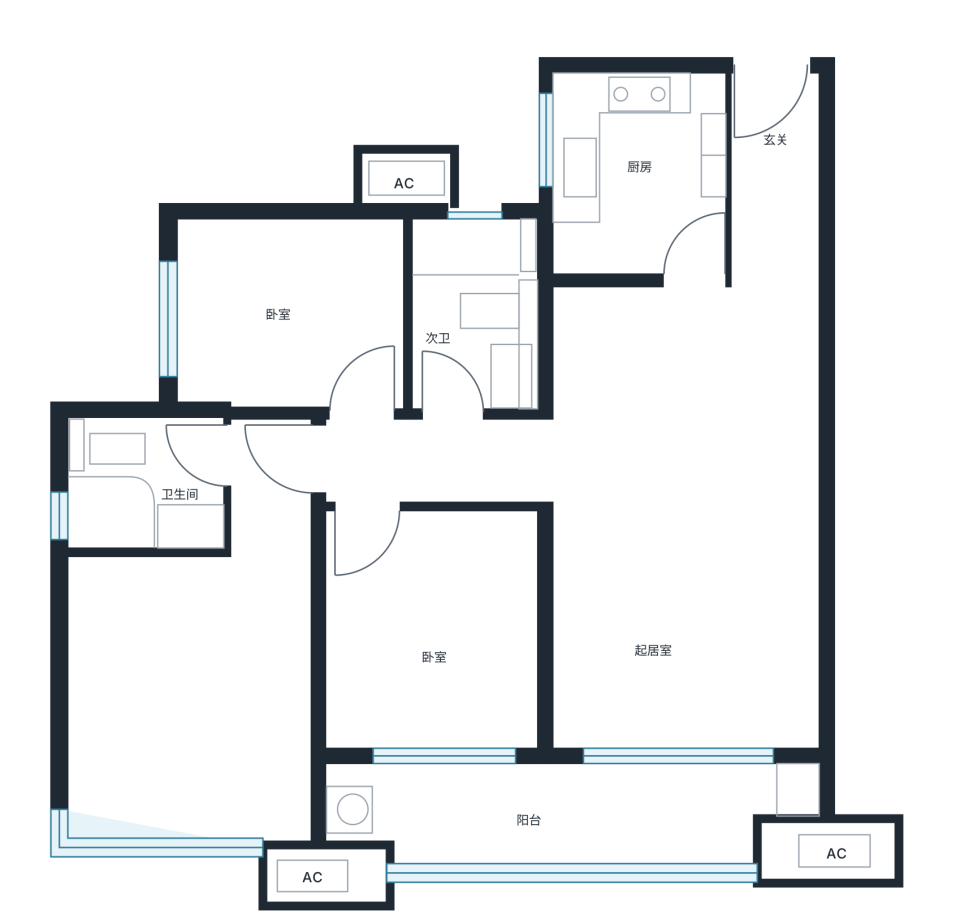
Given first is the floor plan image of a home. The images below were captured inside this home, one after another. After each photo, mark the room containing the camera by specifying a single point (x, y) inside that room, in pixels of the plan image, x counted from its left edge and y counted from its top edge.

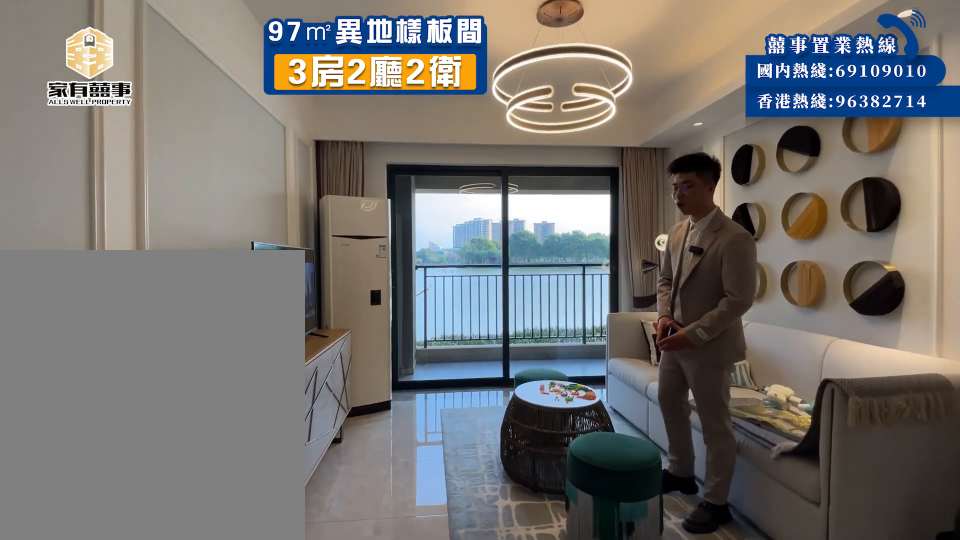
(610, 611)
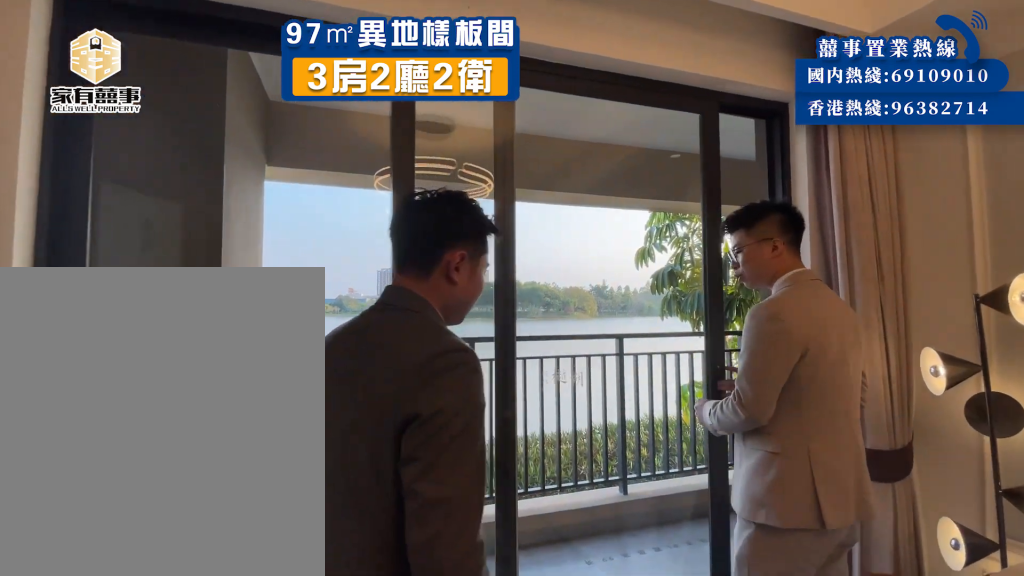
(610, 699)
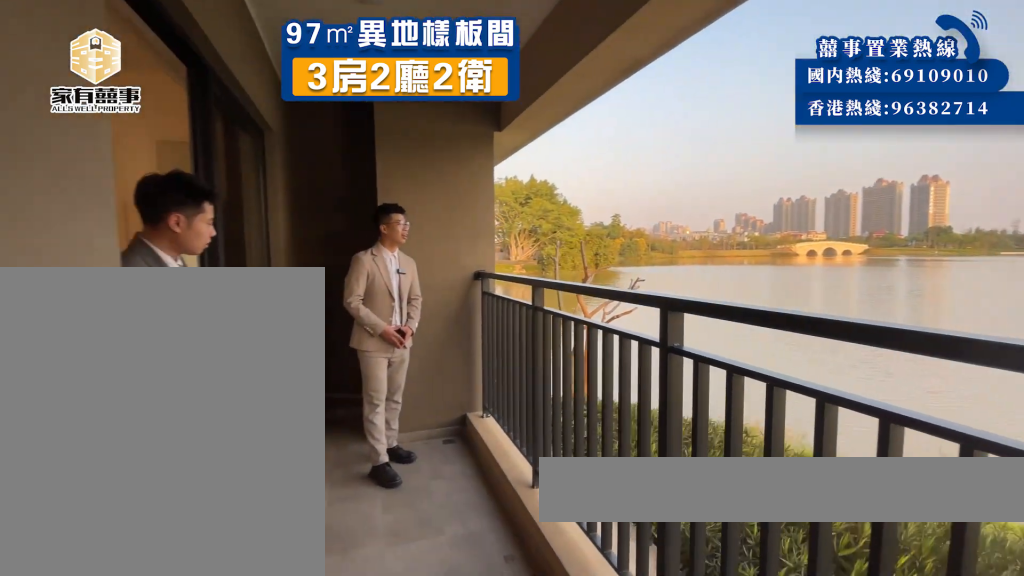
(610, 812)
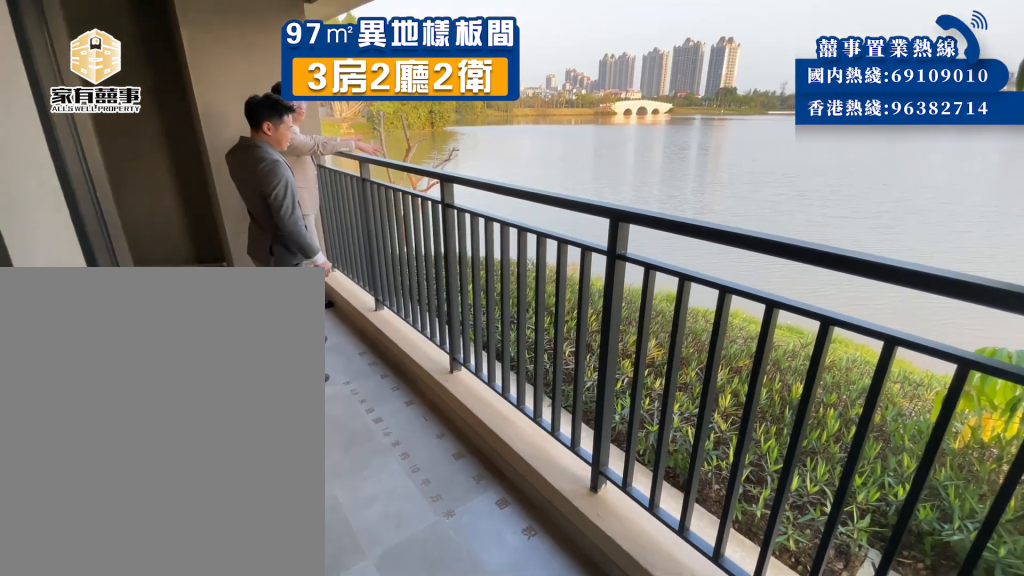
(611, 812)
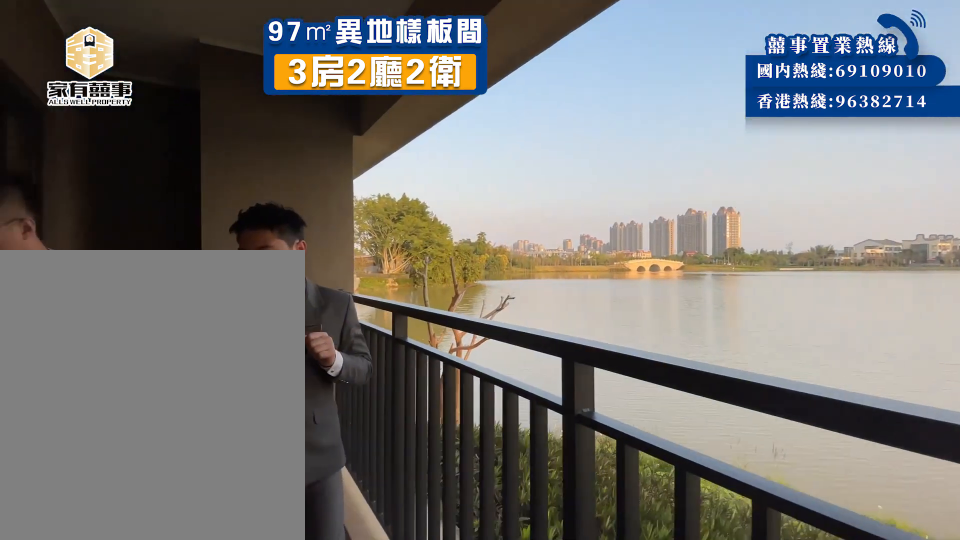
(611, 812)
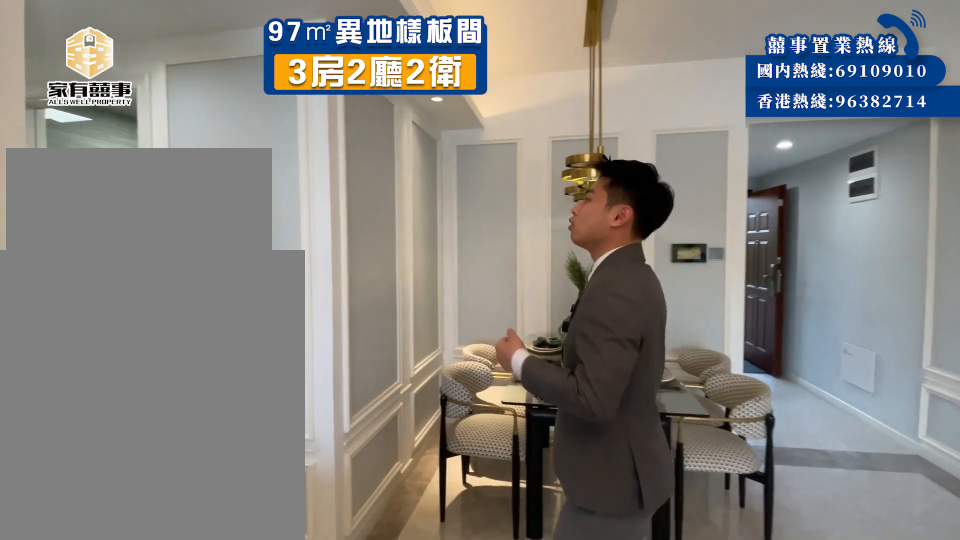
(534, 444)
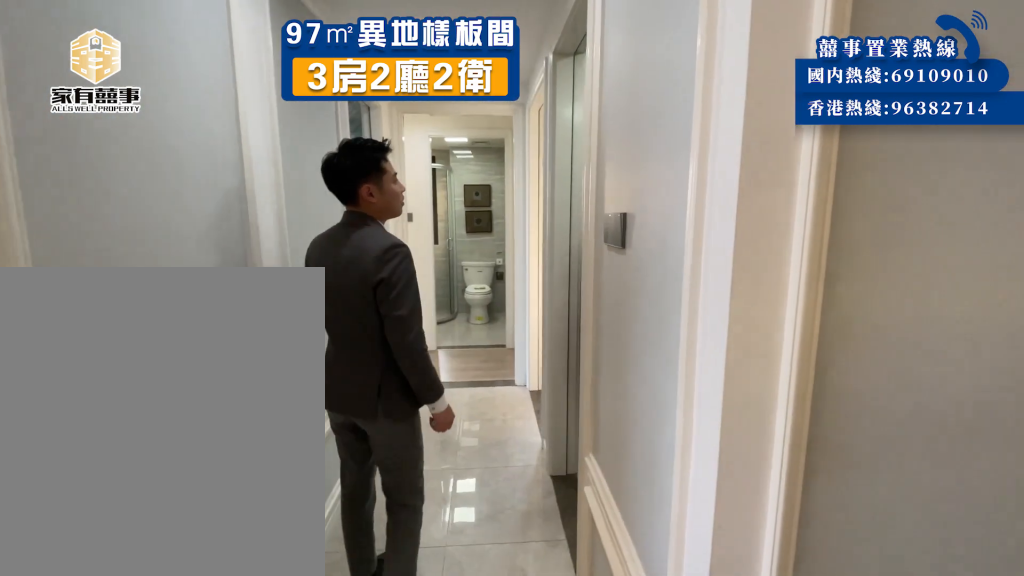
(434, 421)
